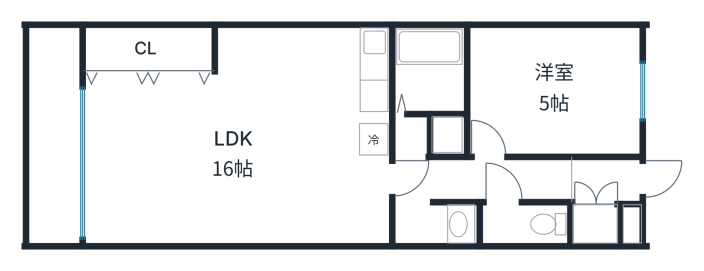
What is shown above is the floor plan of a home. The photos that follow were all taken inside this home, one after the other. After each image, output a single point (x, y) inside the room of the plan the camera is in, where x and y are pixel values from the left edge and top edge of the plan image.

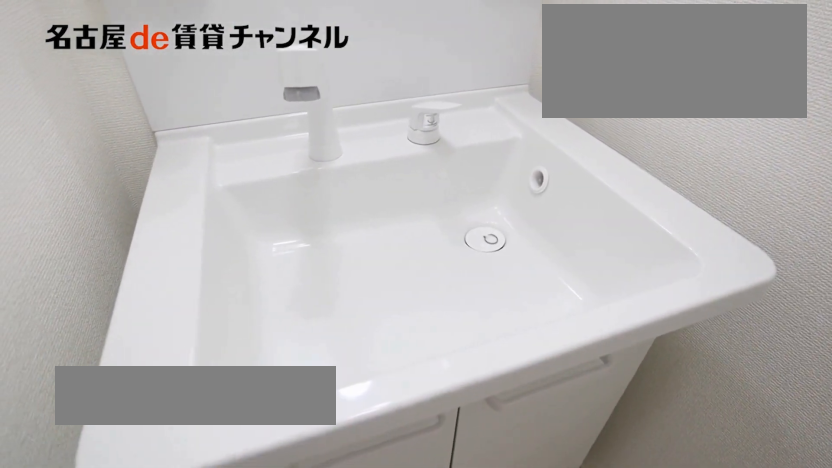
(436, 222)
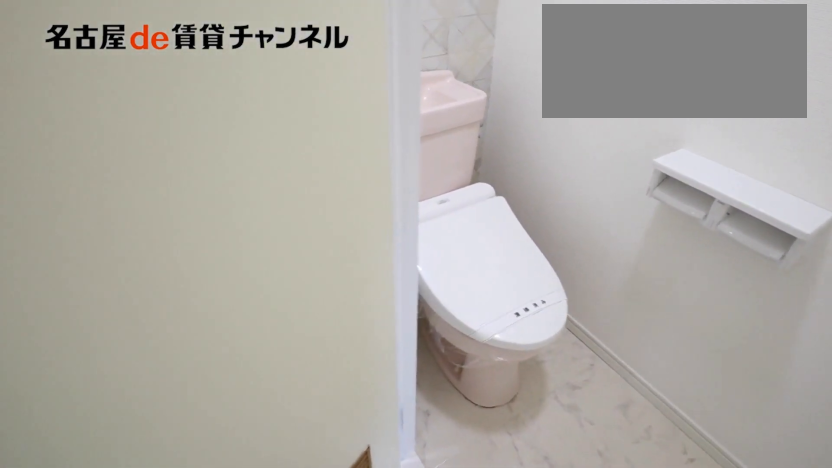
(525, 222)
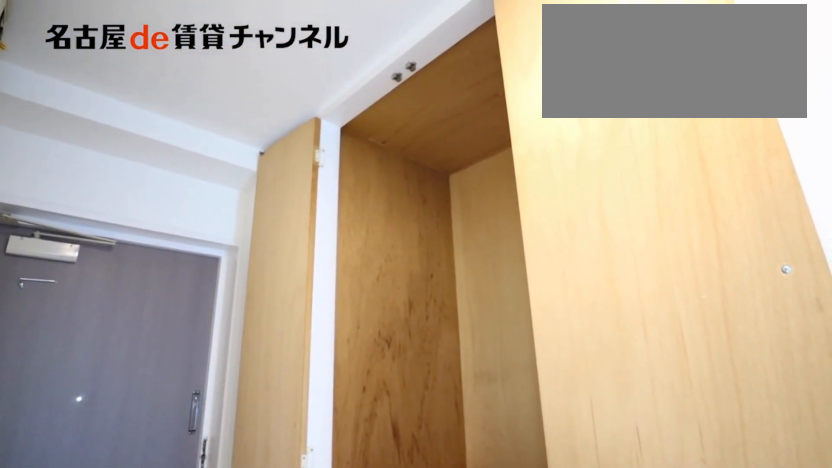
(607, 202)
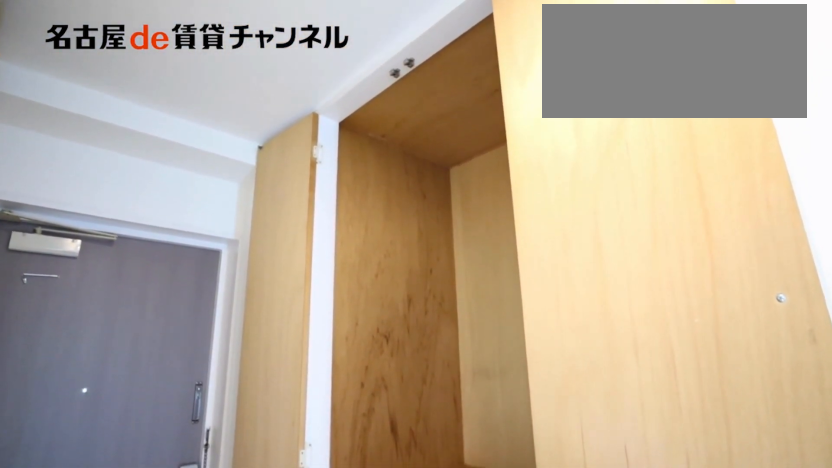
(607, 202)
